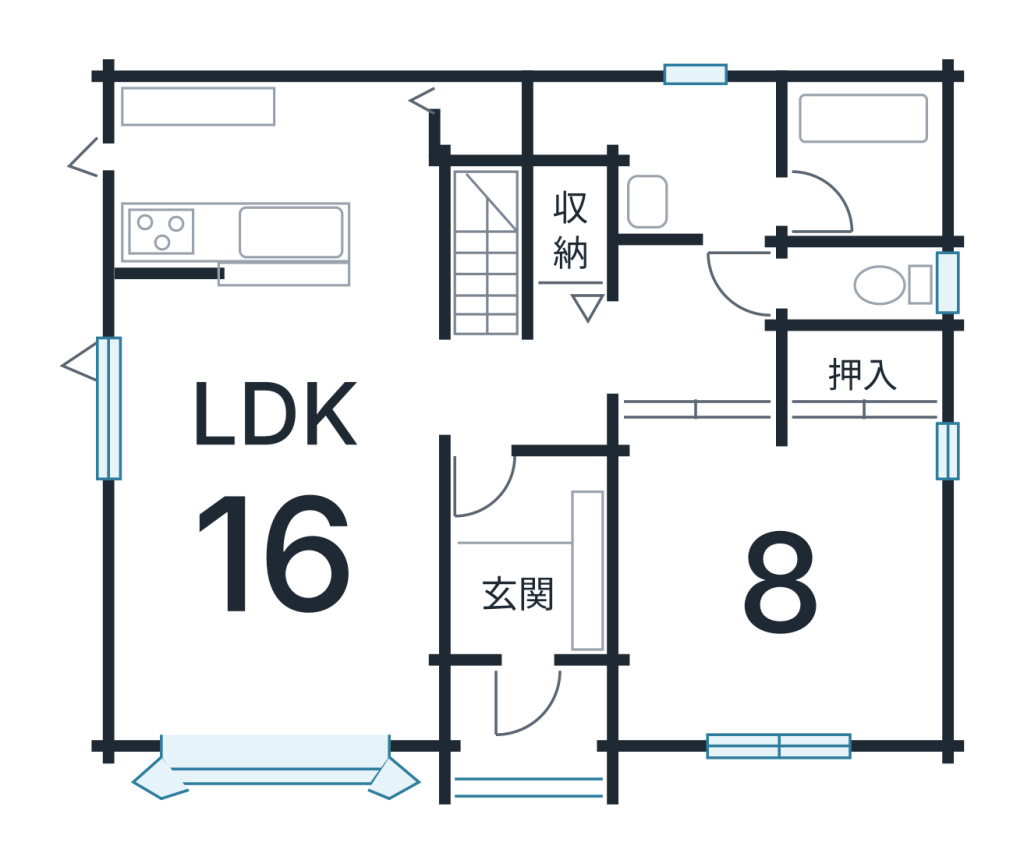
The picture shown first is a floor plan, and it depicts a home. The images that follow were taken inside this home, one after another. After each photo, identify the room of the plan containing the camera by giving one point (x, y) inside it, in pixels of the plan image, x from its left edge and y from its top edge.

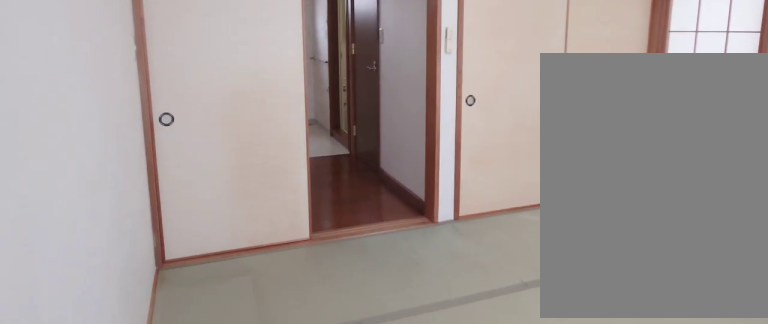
(778, 588)
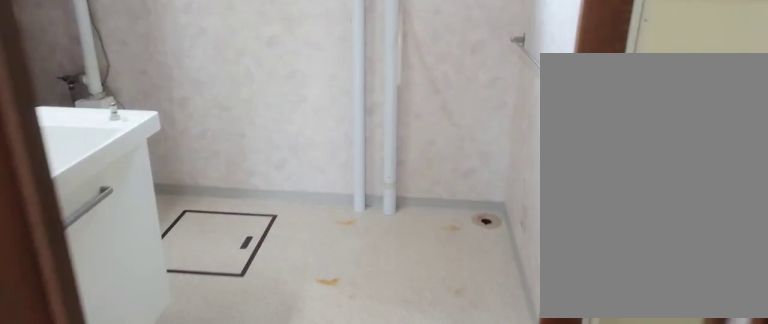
(684, 170)
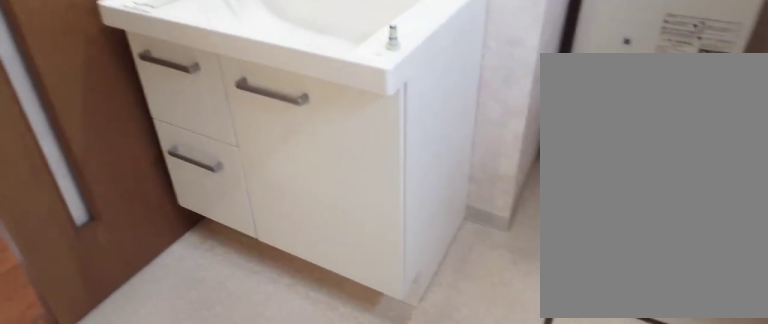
(684, 170)
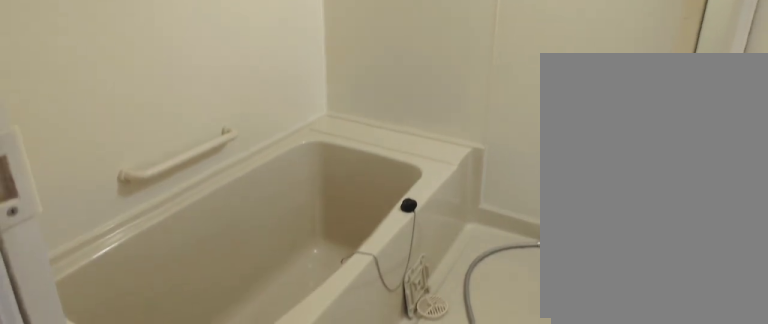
(862, 183)
